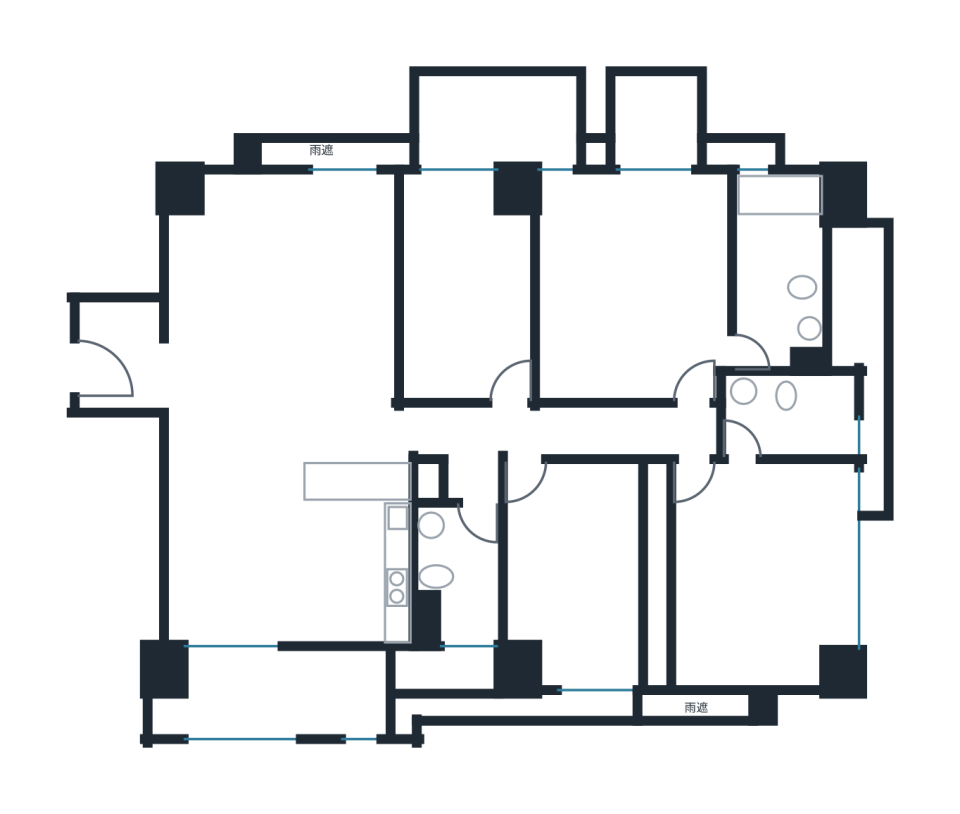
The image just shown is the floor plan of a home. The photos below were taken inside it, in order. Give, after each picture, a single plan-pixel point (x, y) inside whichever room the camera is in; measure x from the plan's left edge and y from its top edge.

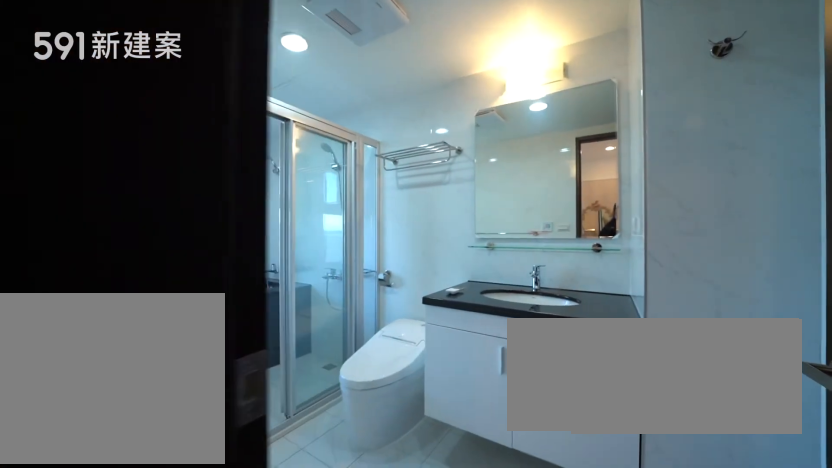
(779, 263)
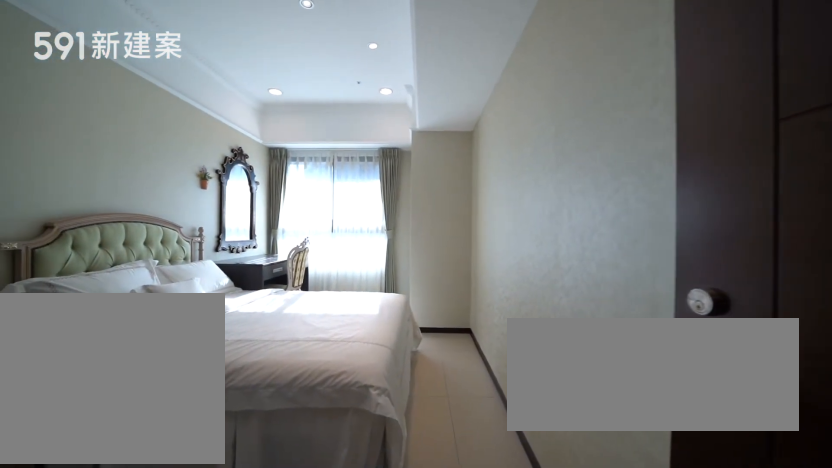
(575, 583)
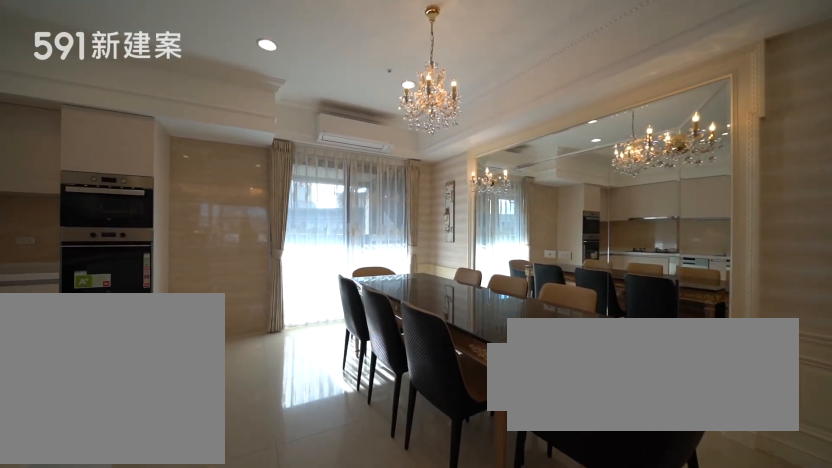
(231, 557)
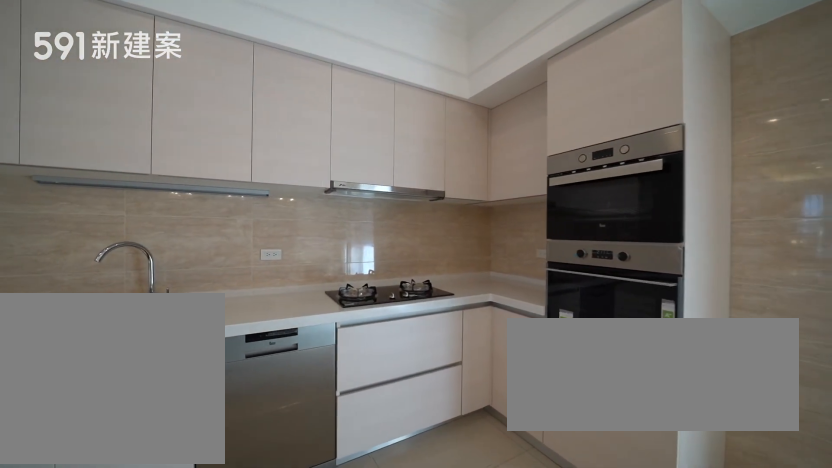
(349, 559)
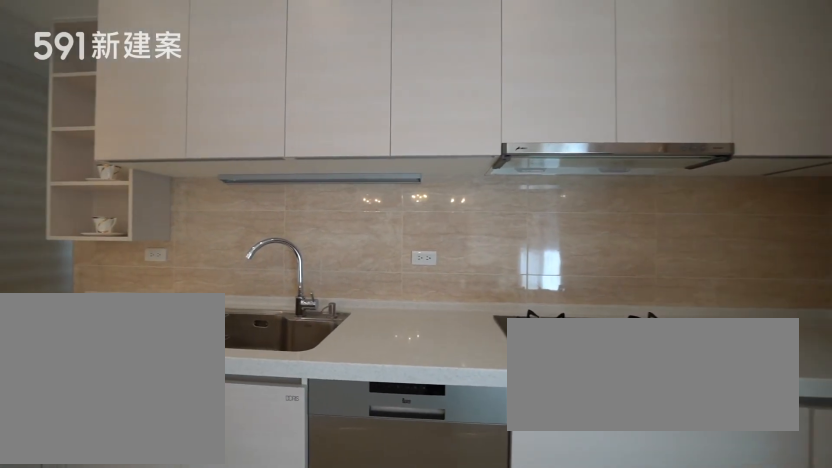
(349, 559)
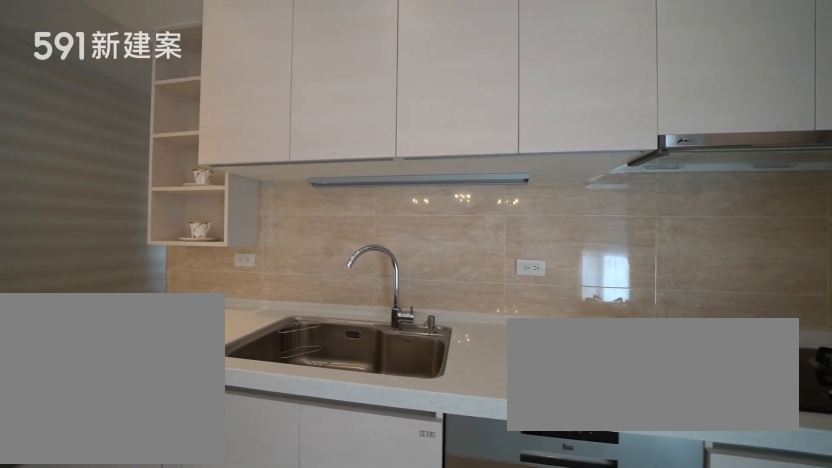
(349, 559)
